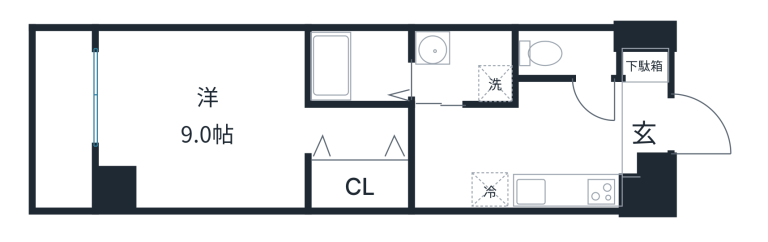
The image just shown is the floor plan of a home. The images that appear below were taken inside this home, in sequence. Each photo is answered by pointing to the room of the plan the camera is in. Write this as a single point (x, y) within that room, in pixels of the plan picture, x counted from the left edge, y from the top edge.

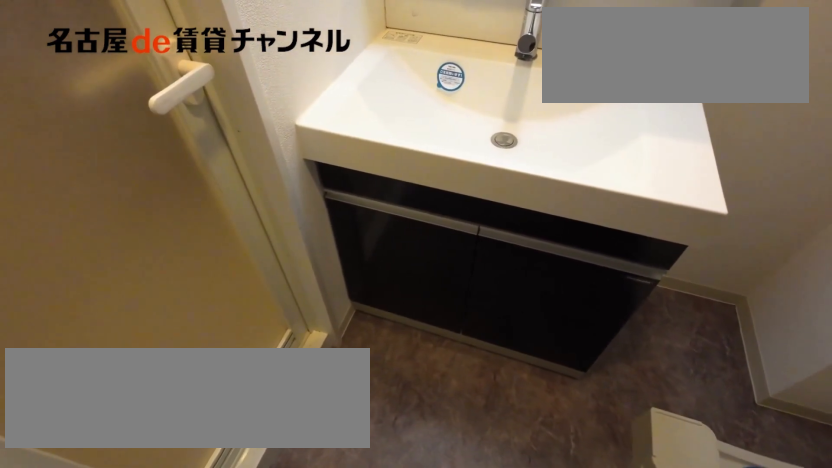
(465, 66)
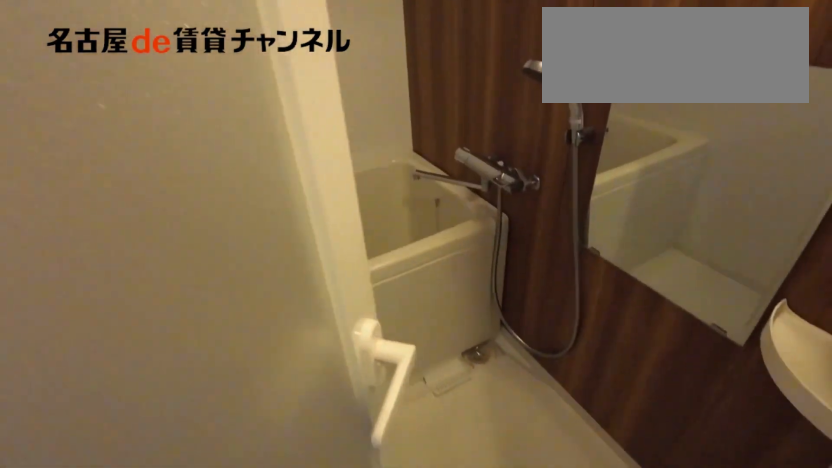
(359, 65)
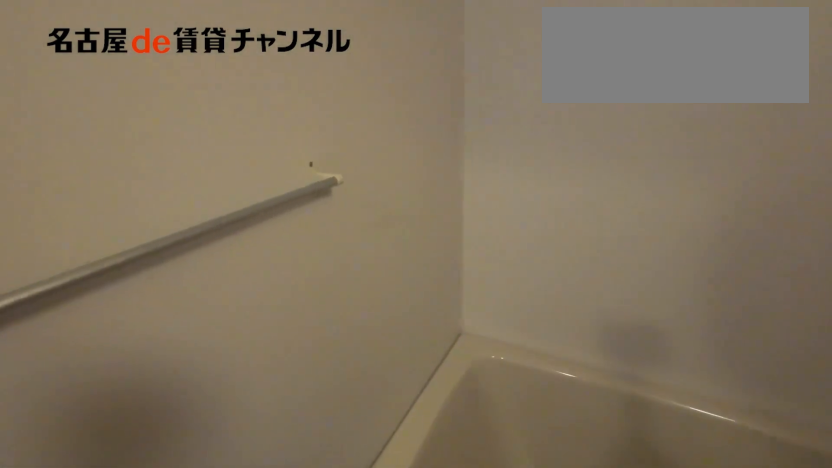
(359, 65)
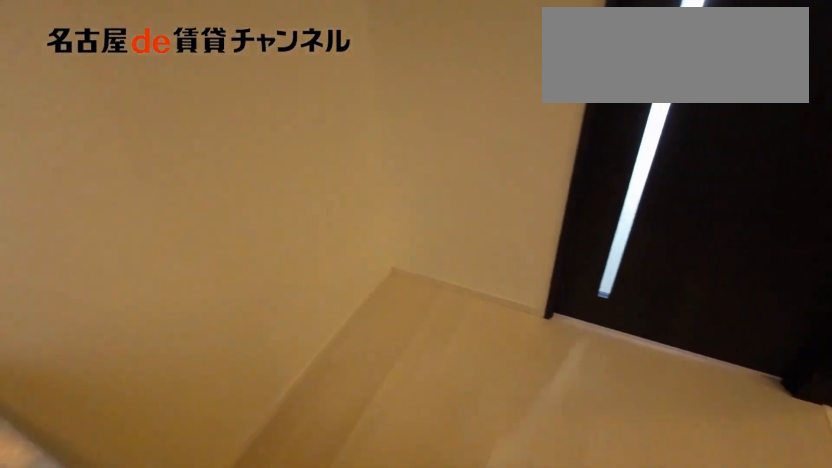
(548, 189)
